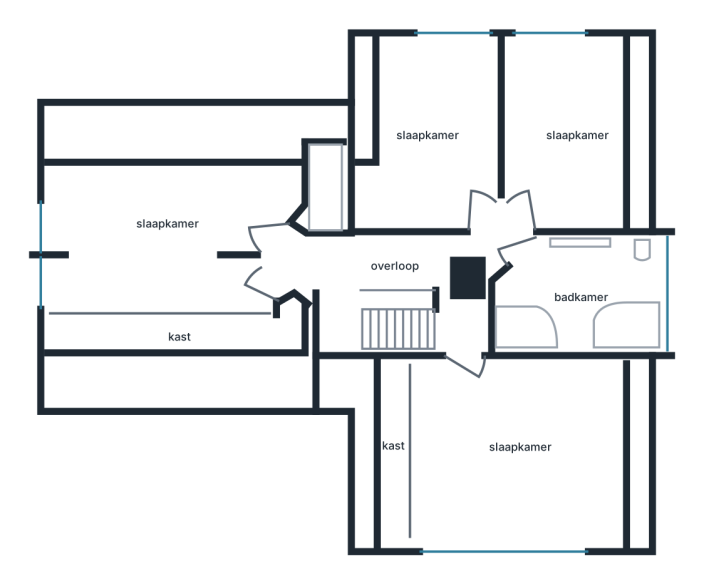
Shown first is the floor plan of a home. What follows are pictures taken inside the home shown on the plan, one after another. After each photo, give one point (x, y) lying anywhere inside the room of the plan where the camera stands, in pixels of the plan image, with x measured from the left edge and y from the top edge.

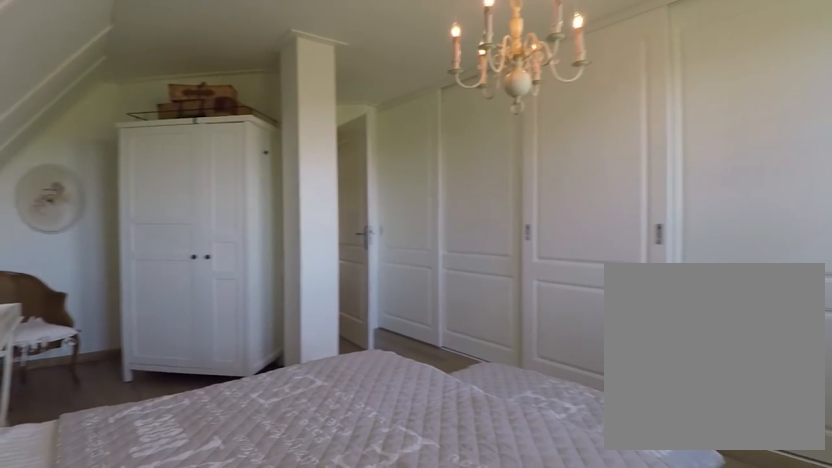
(165, 241)
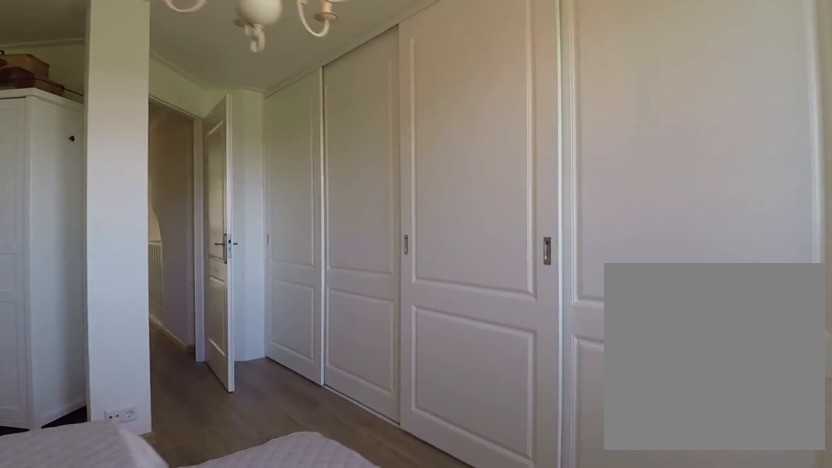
(165, 241)
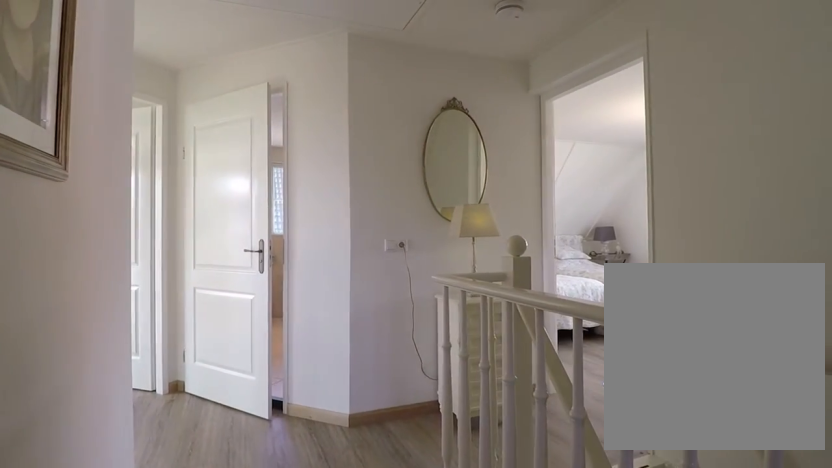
(412, 268)
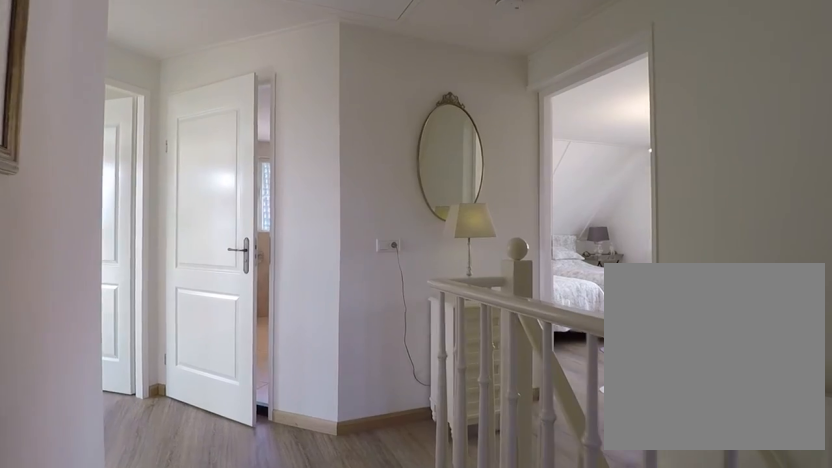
(412, 268)
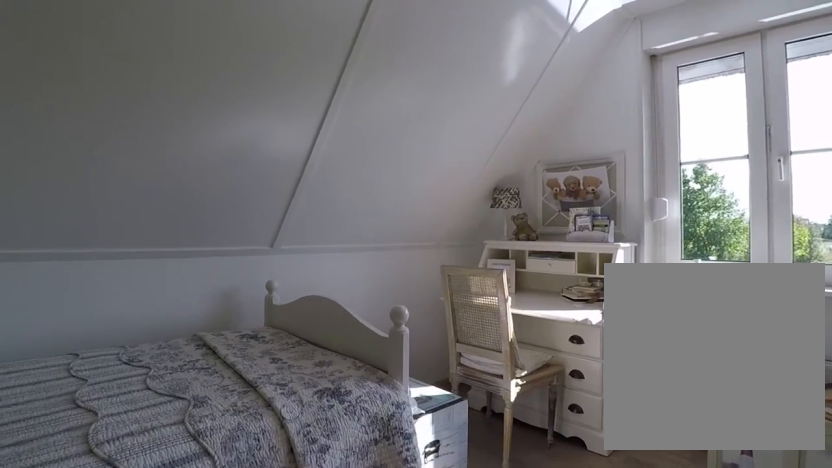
(433, 136)
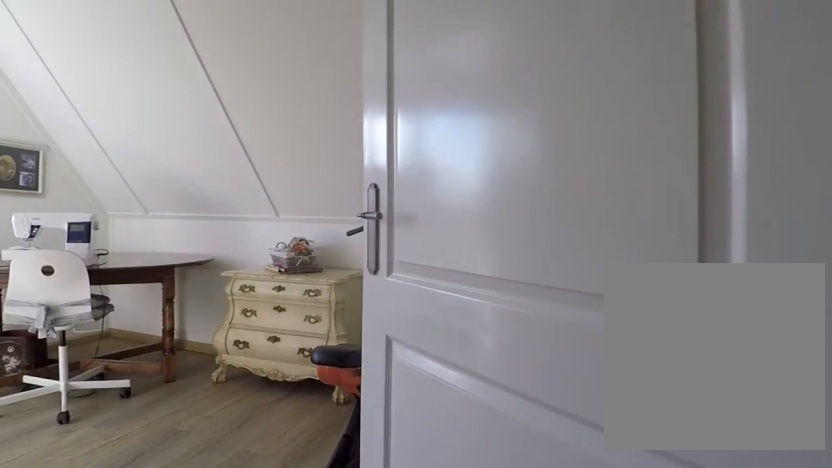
(568, 133)
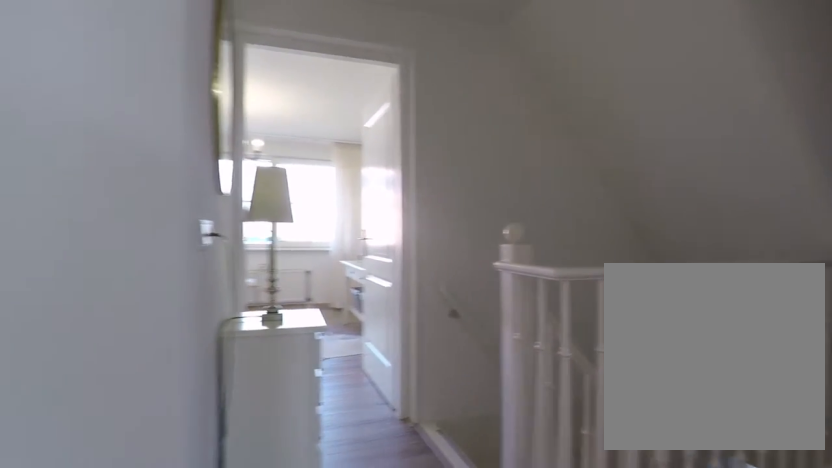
(412, 268)
